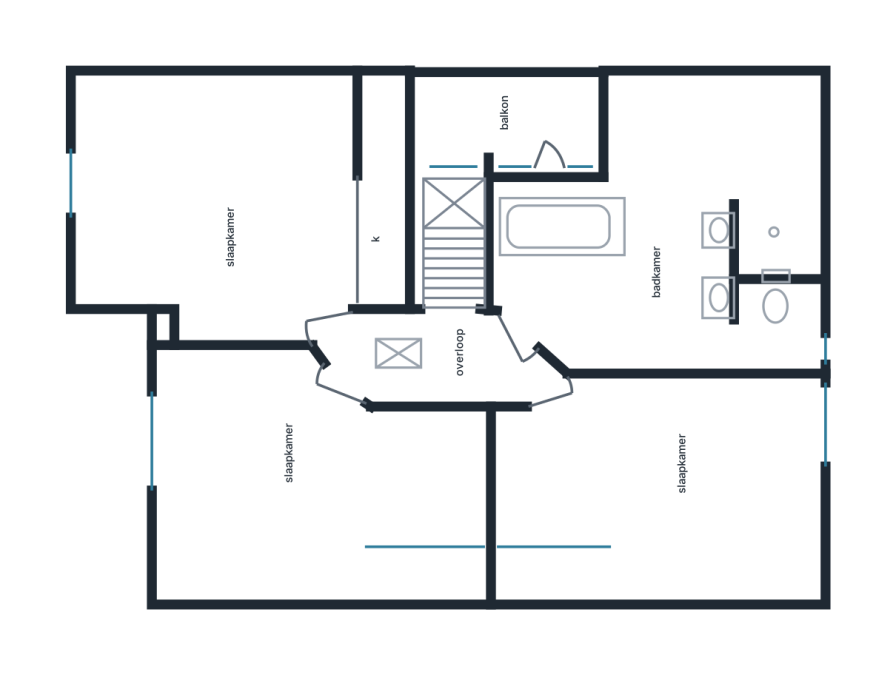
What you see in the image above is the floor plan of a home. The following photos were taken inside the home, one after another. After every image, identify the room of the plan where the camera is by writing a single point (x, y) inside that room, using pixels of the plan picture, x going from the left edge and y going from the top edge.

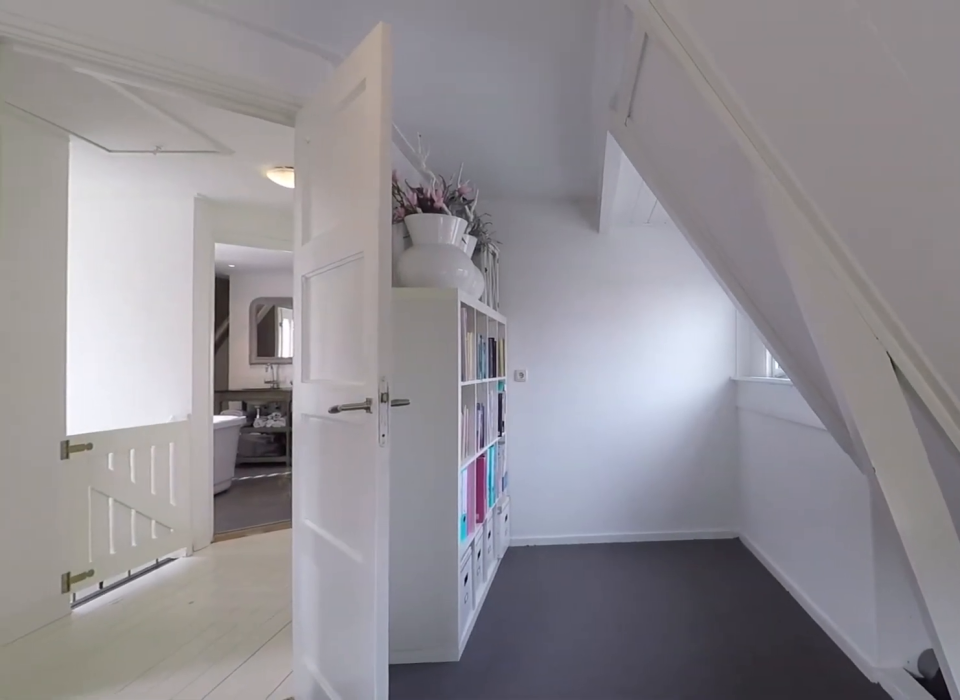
(234, 379)
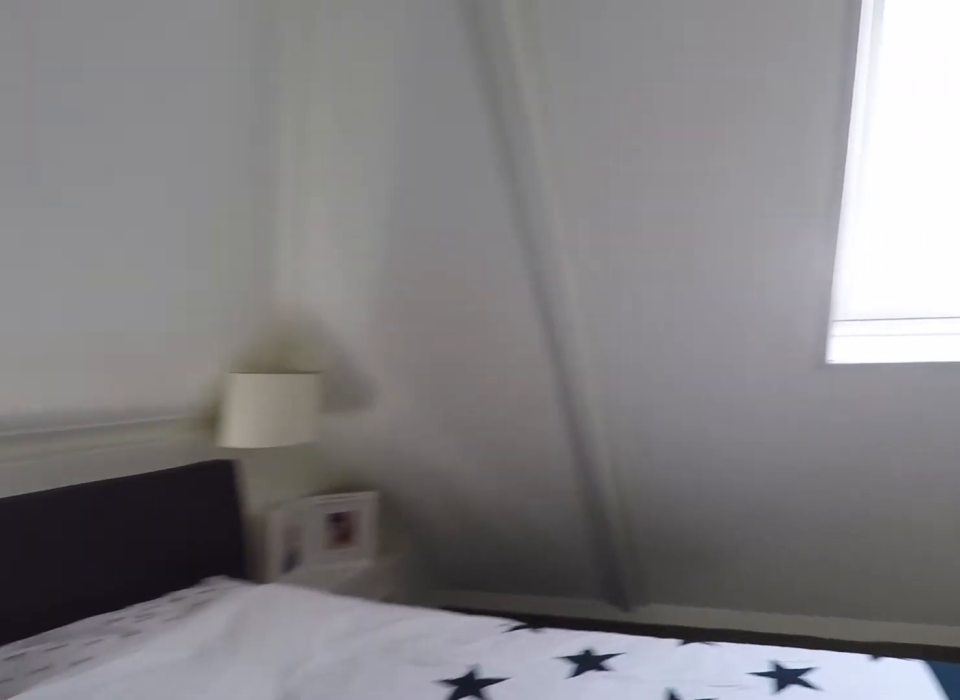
(234, 240)
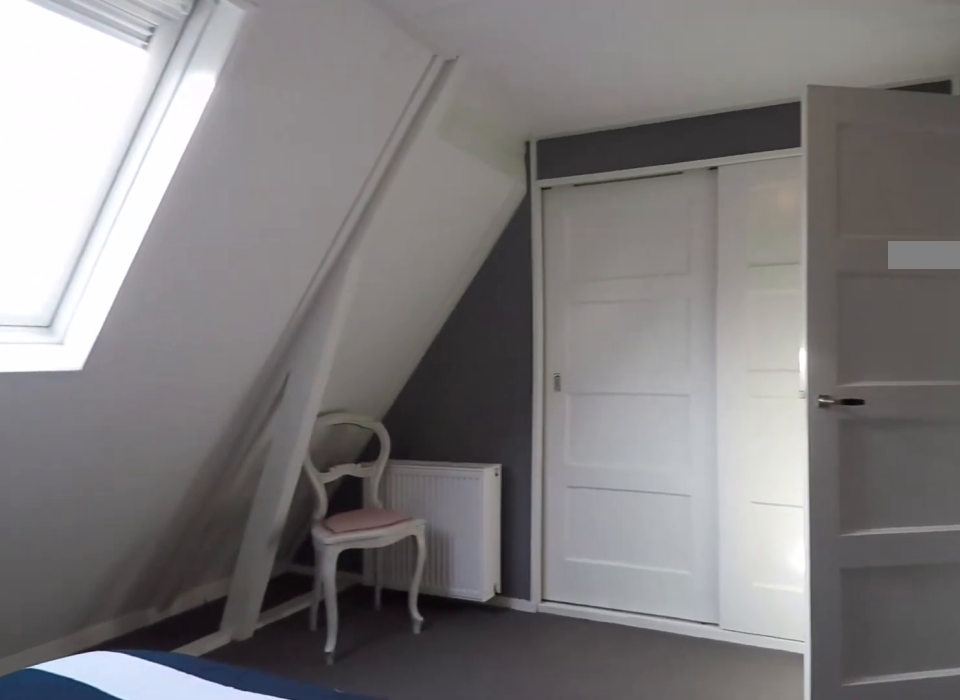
(234, 240)
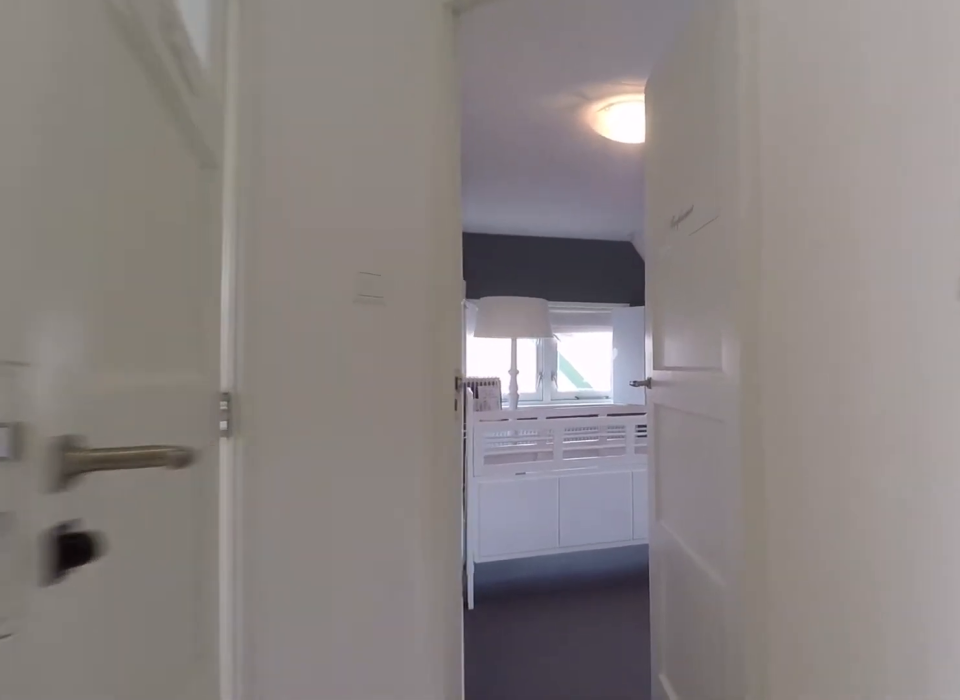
(436, 357)
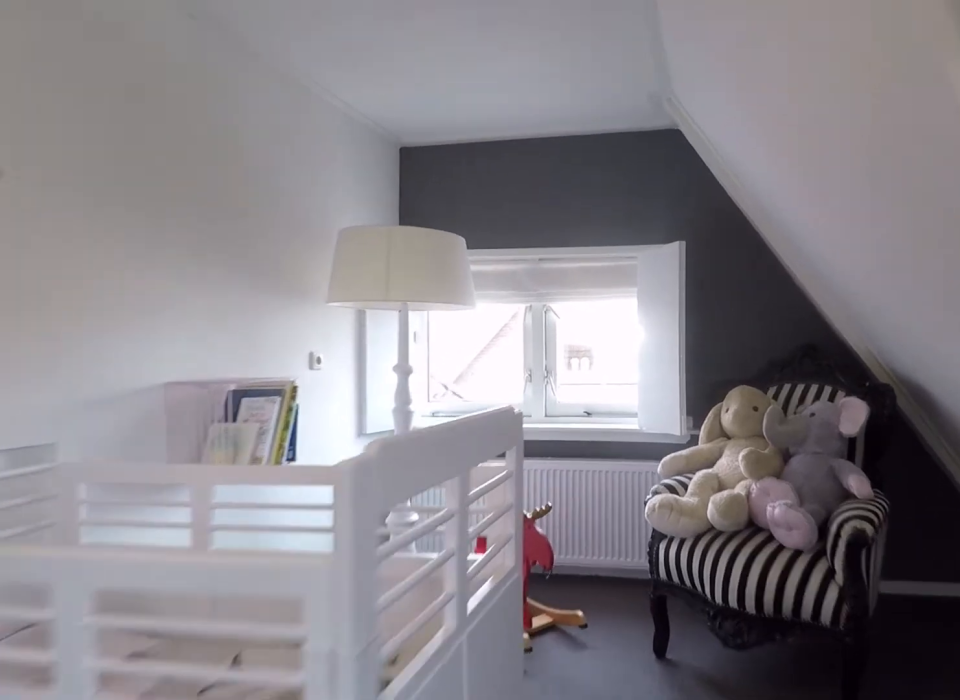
(667, 455)
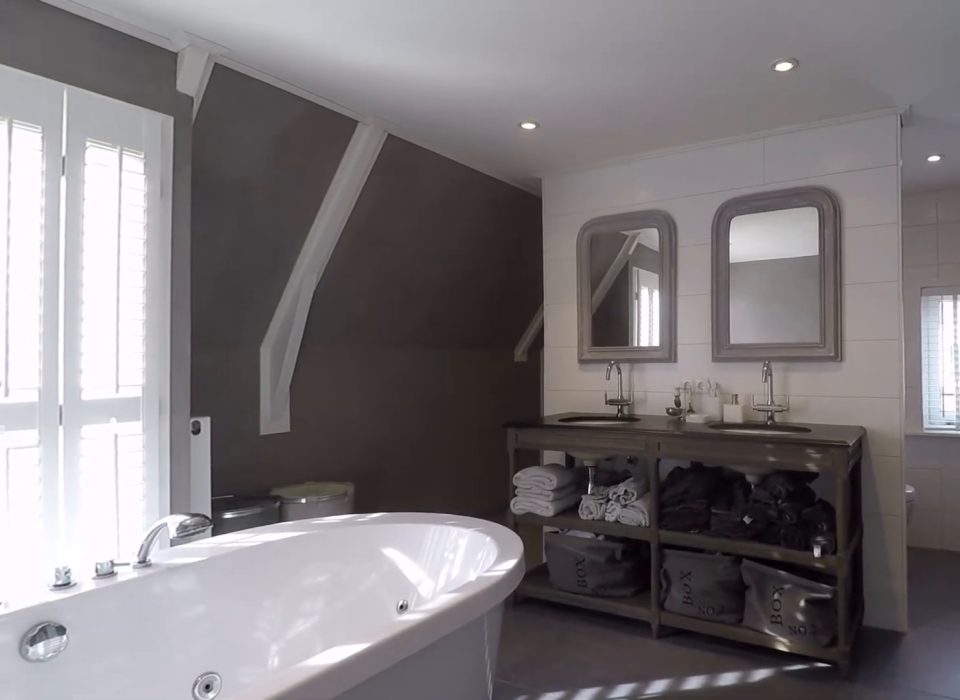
(689, 243)
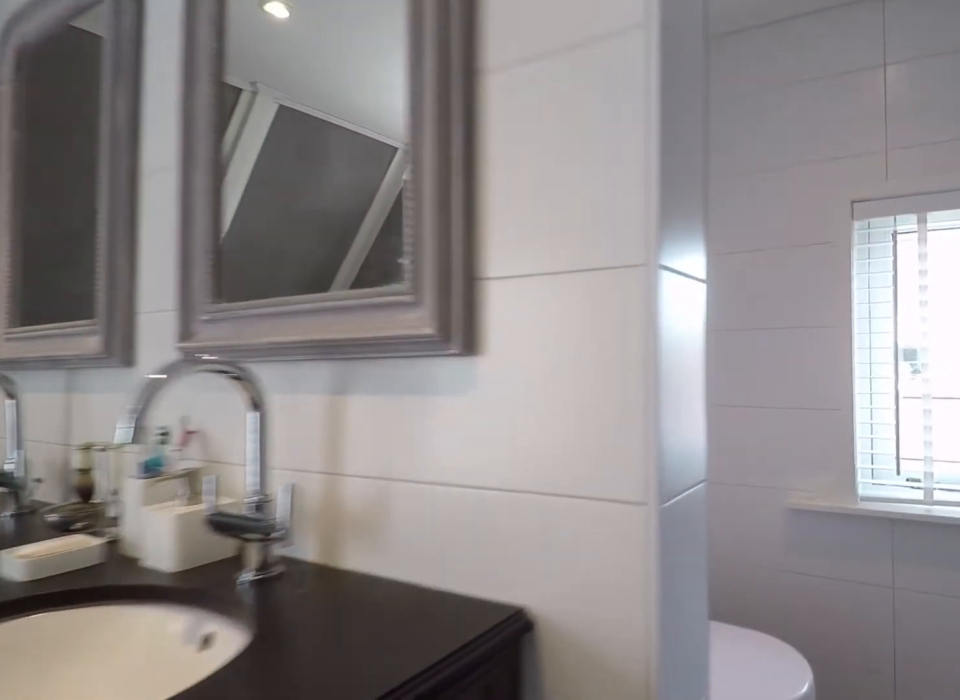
(689, 243)
